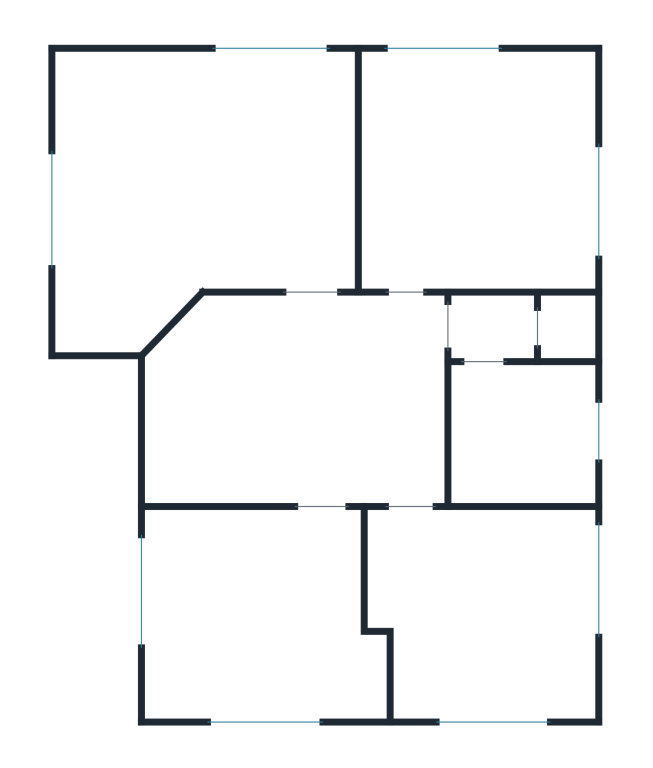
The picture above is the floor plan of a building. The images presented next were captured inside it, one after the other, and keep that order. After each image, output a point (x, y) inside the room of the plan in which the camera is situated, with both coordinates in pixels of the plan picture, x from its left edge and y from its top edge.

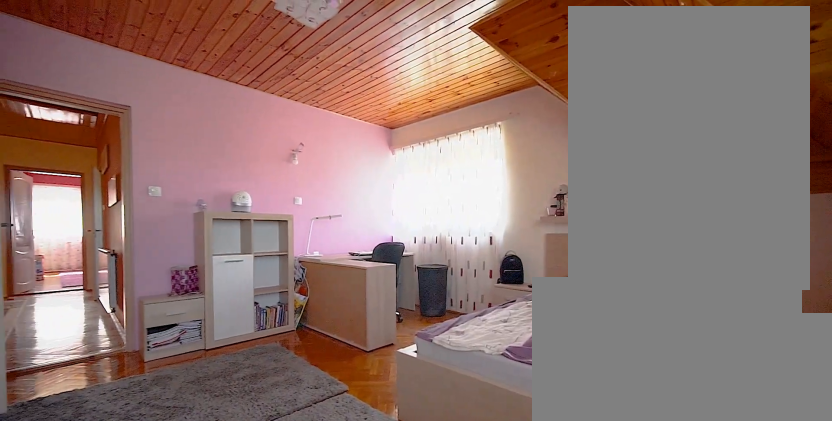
(493, 624)
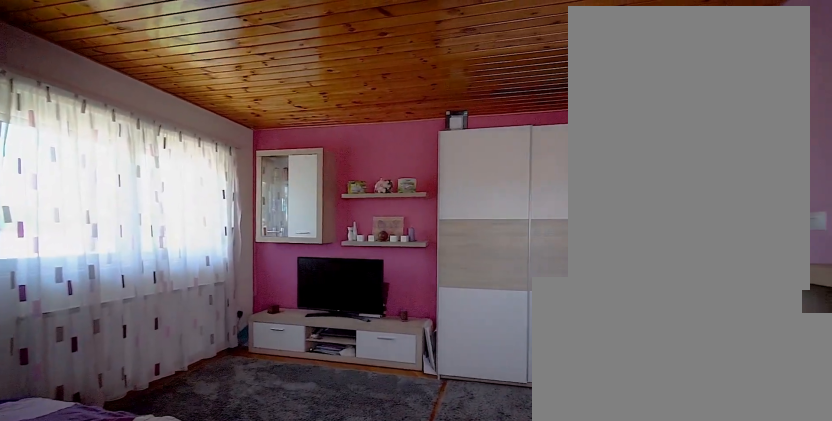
(493, 624)
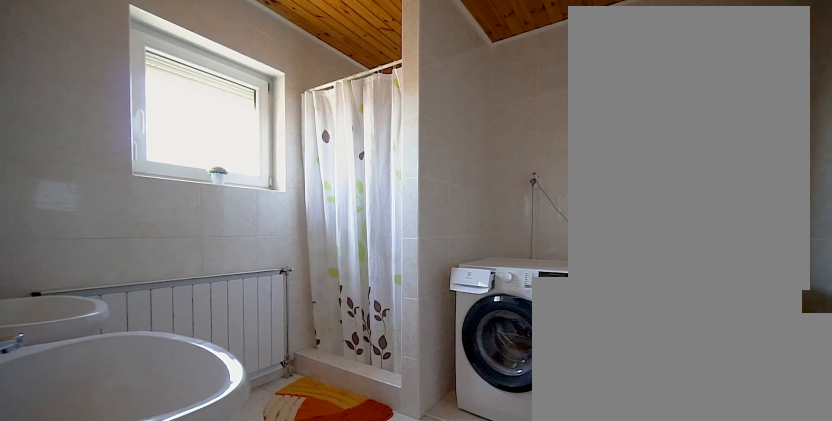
(523, 438)
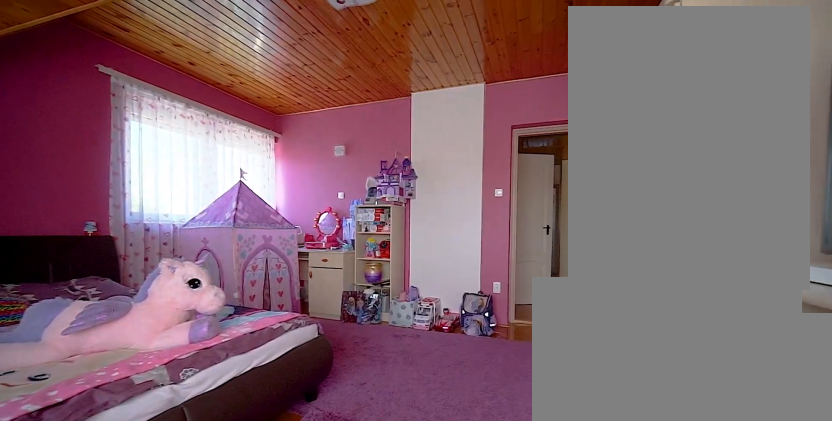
(479, 170)
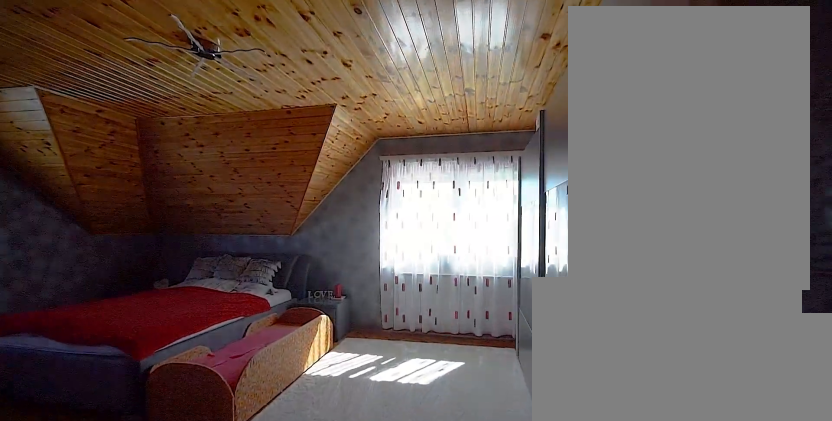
(221, 171)
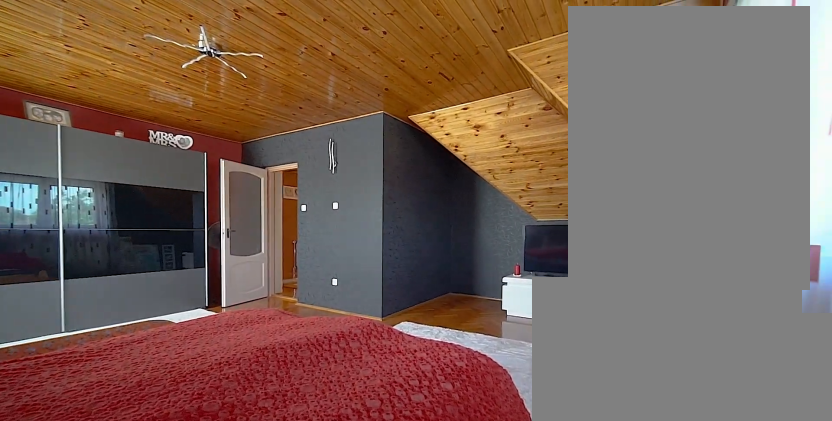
(221, 170)
